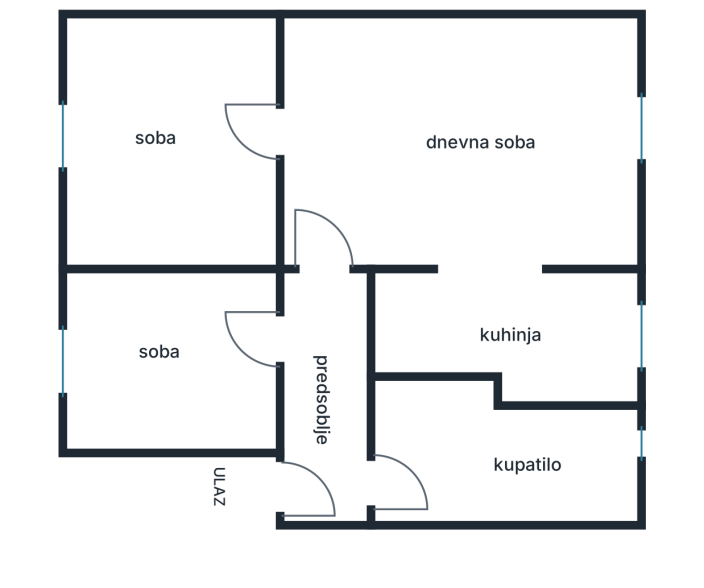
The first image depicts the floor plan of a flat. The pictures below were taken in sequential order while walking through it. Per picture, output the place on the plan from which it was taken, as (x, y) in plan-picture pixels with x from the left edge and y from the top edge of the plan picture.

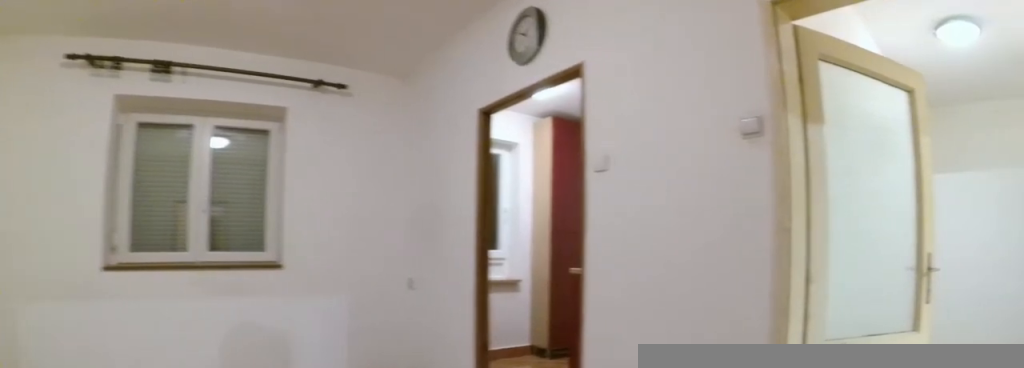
(302, 134)
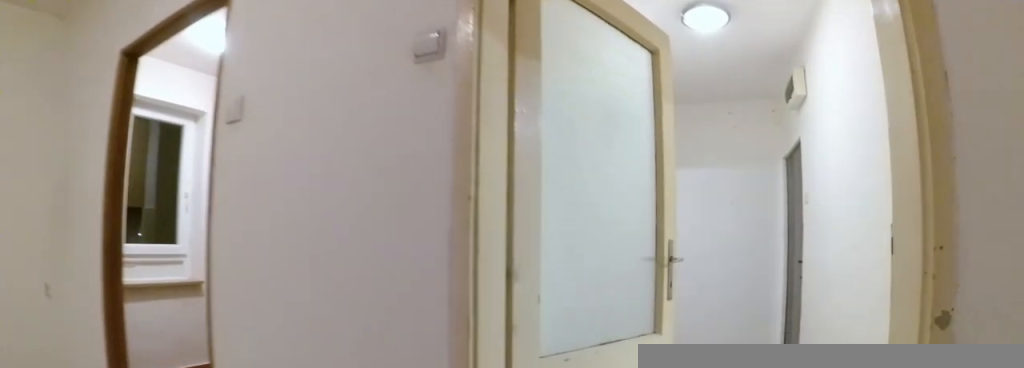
(316, 164)
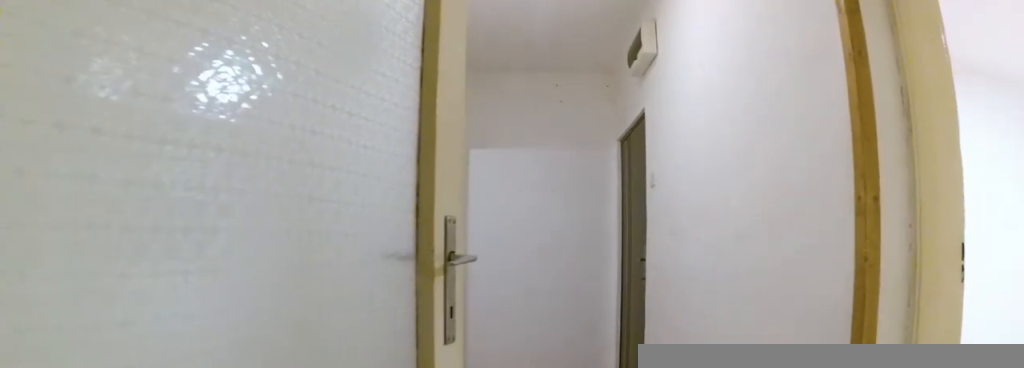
(317, 257)
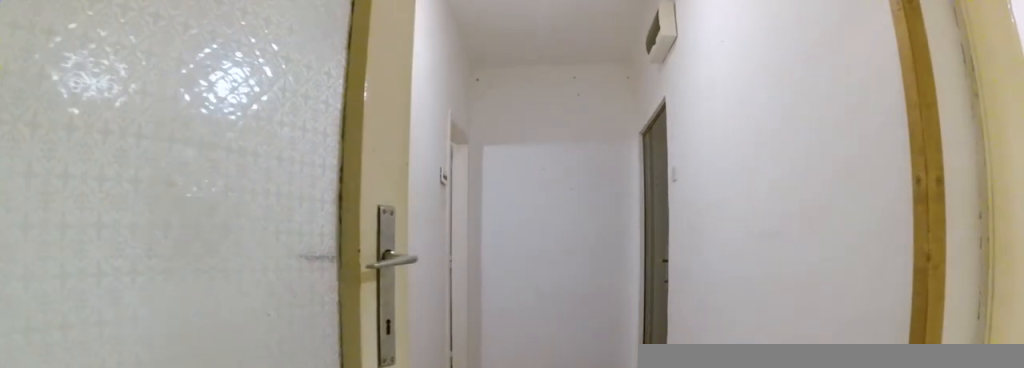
(322, 265)
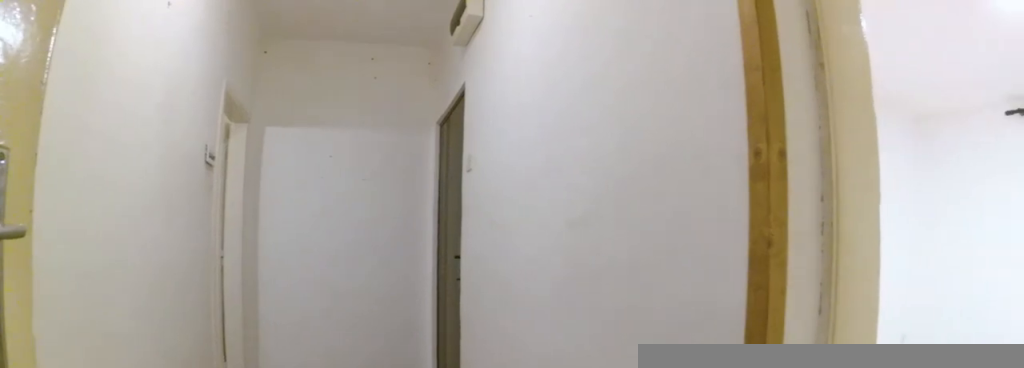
(335, 289)
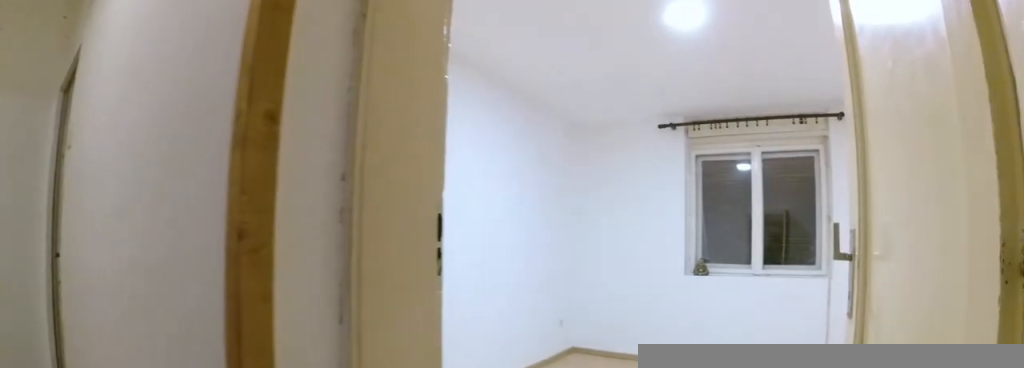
(336, 323)
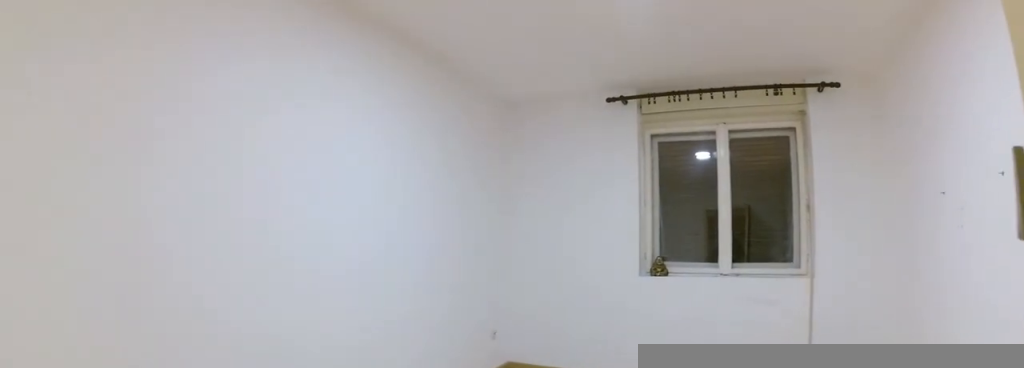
(288, 322)
